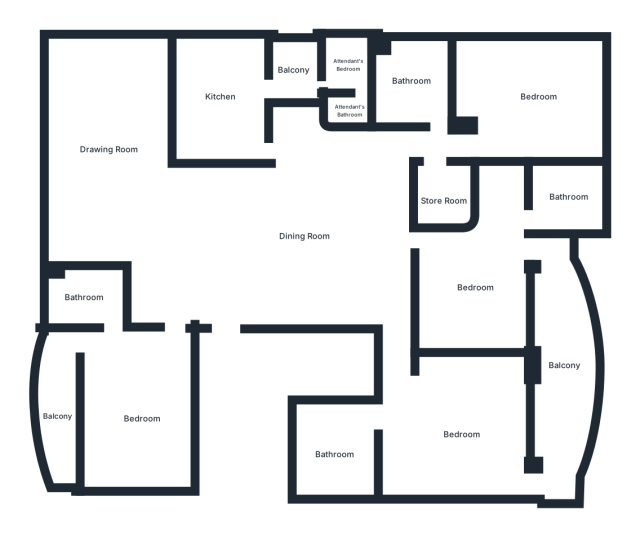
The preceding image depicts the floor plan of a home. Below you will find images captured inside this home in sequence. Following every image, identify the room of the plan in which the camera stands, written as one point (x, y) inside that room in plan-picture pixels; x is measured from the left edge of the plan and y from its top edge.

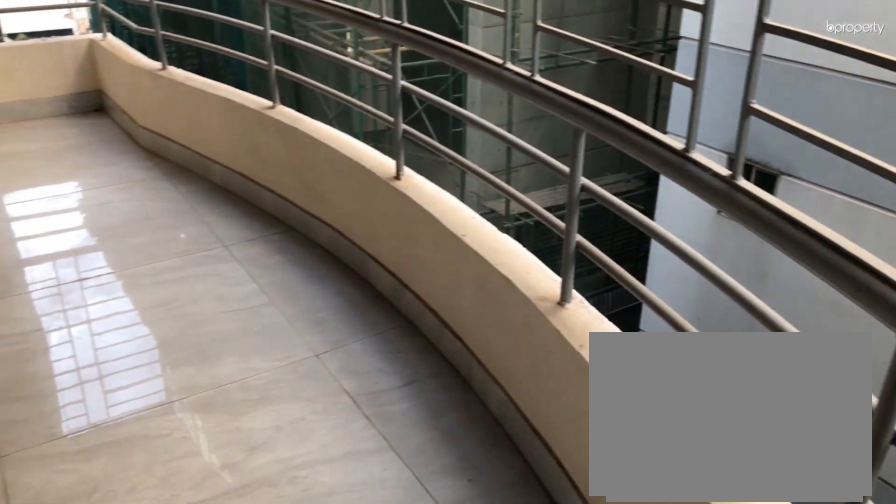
(60, 416)
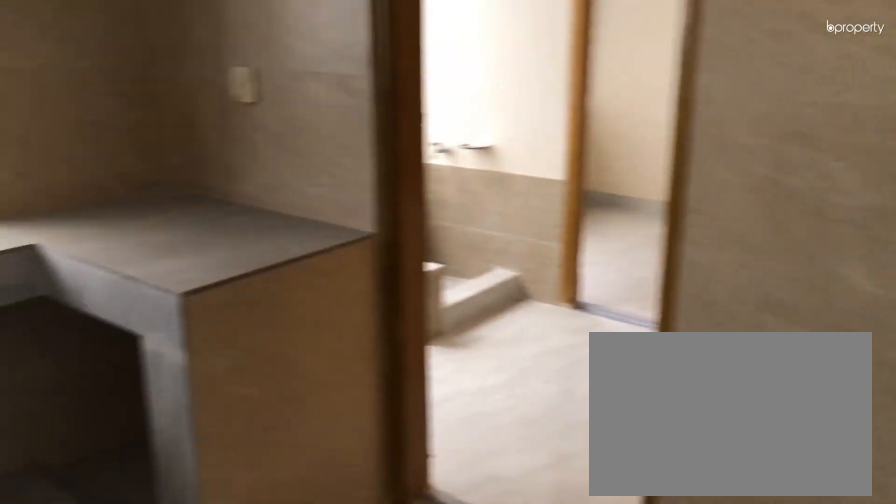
(220, 93)
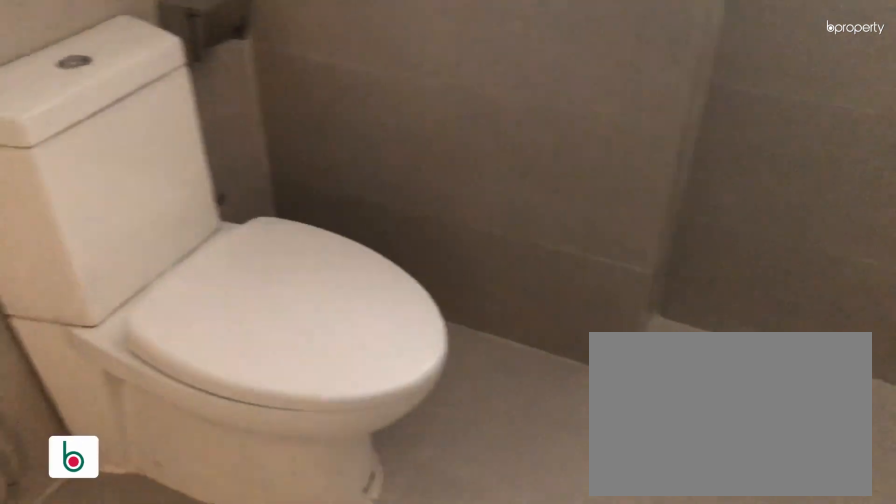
(414, 86)
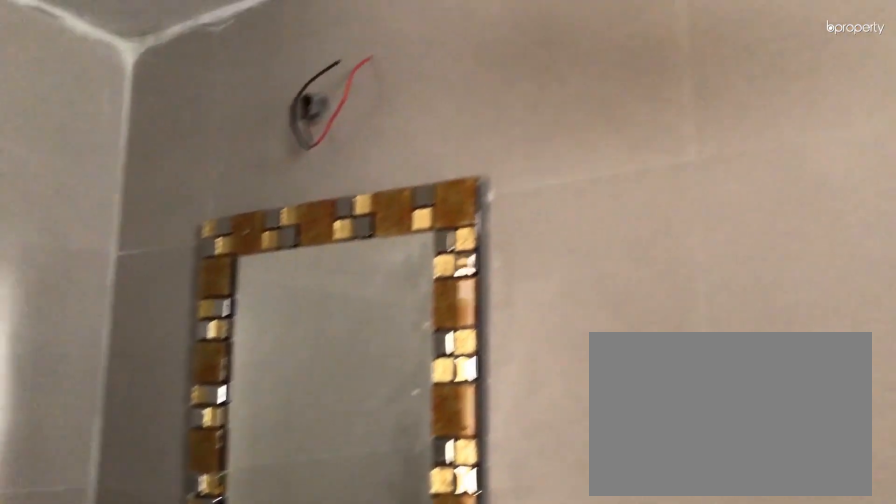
(414, 86)
